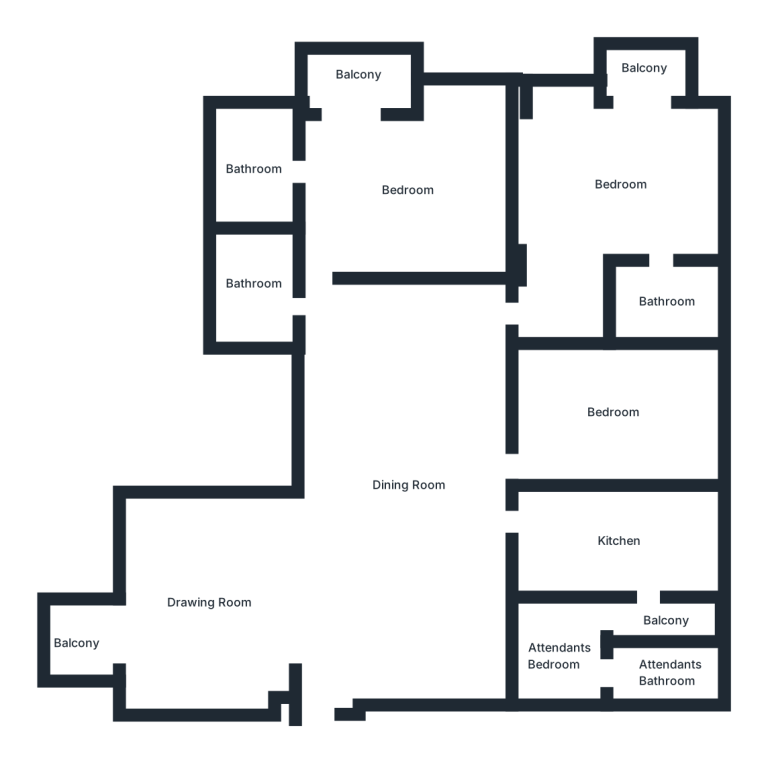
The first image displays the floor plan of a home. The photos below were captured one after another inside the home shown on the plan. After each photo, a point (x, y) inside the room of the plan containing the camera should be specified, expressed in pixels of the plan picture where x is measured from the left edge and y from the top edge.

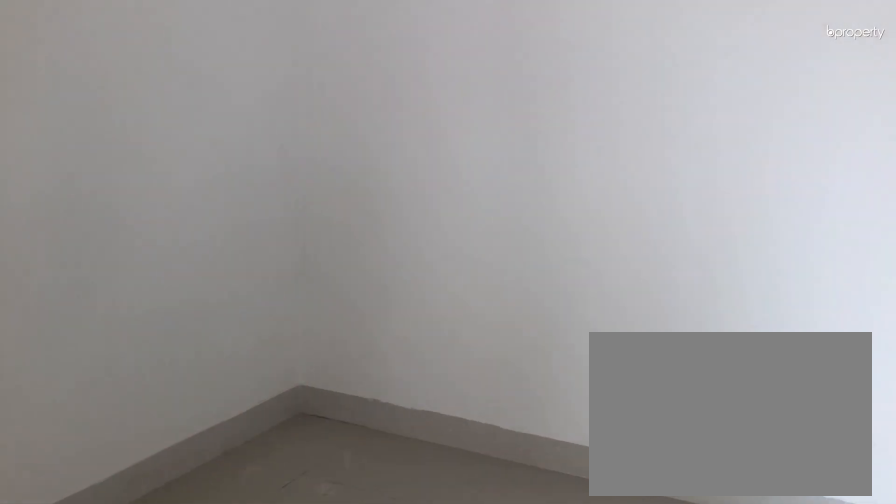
(409, 190)
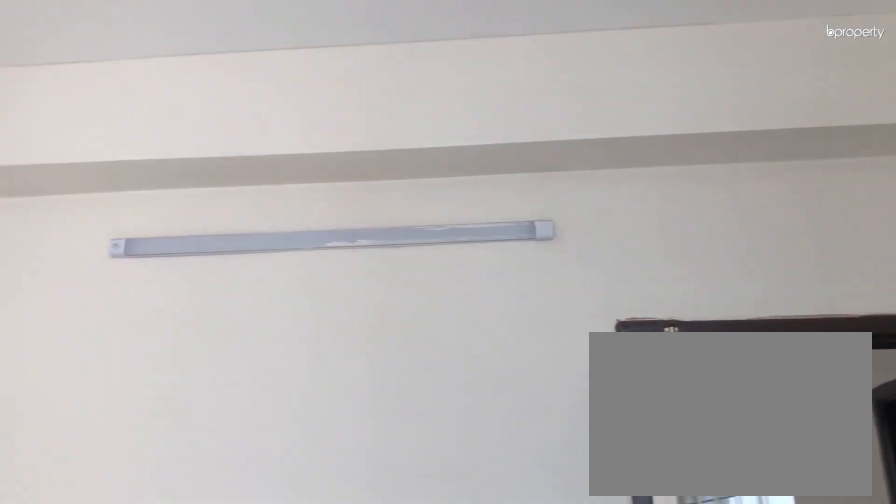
(409, 190)
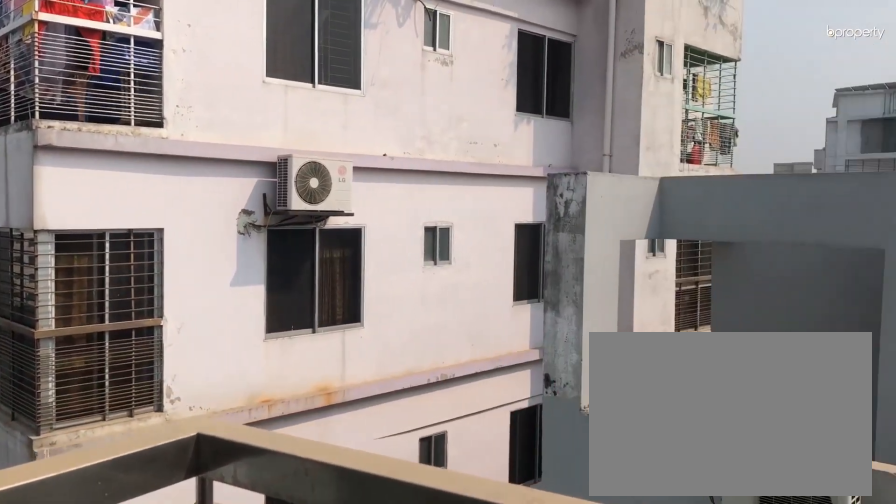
(357, 75)
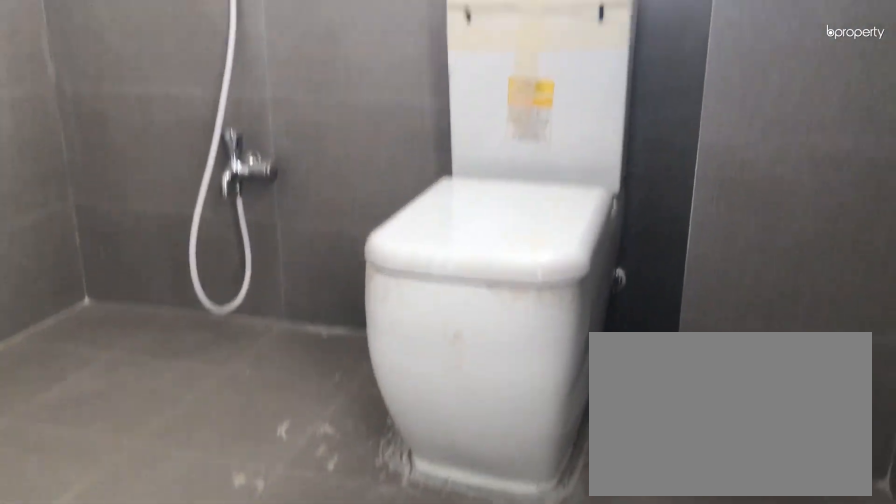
(247, 170)
